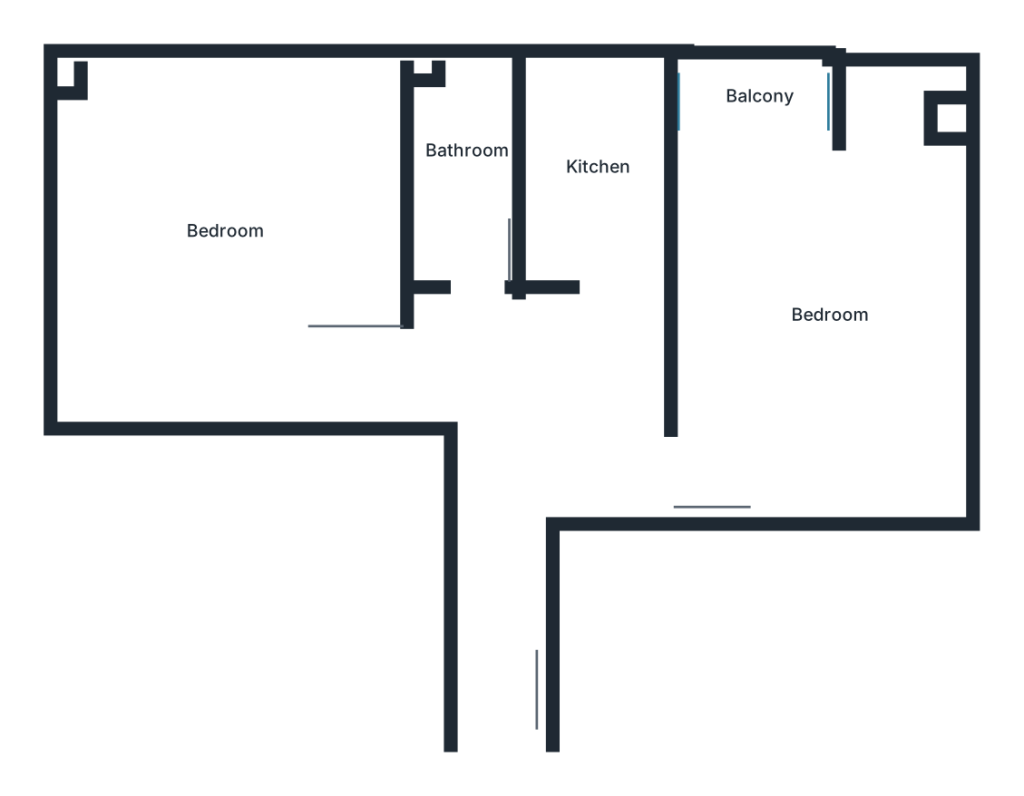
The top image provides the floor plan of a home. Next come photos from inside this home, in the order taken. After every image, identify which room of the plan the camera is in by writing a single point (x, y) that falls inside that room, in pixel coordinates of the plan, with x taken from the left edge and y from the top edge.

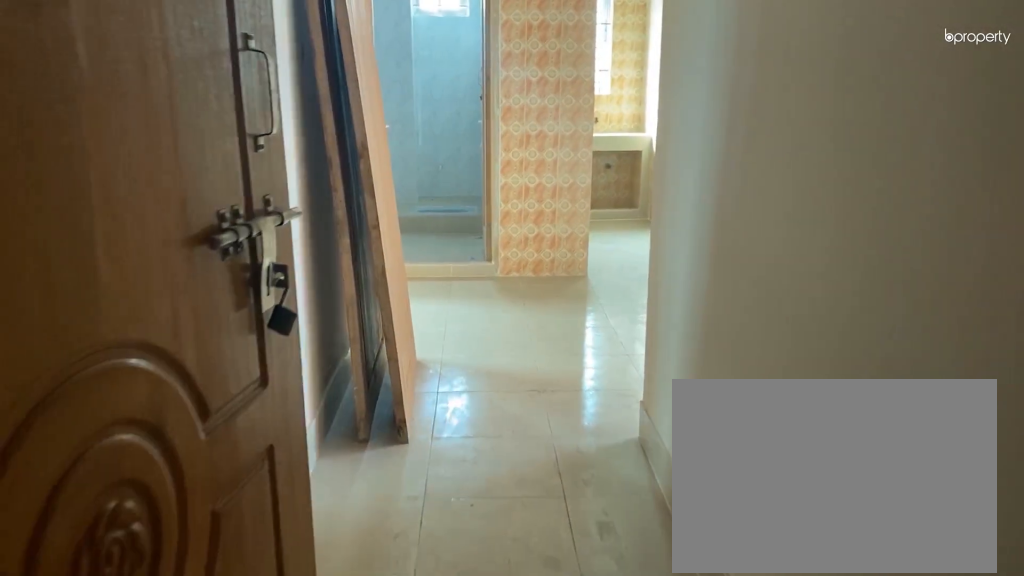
(506, 660)
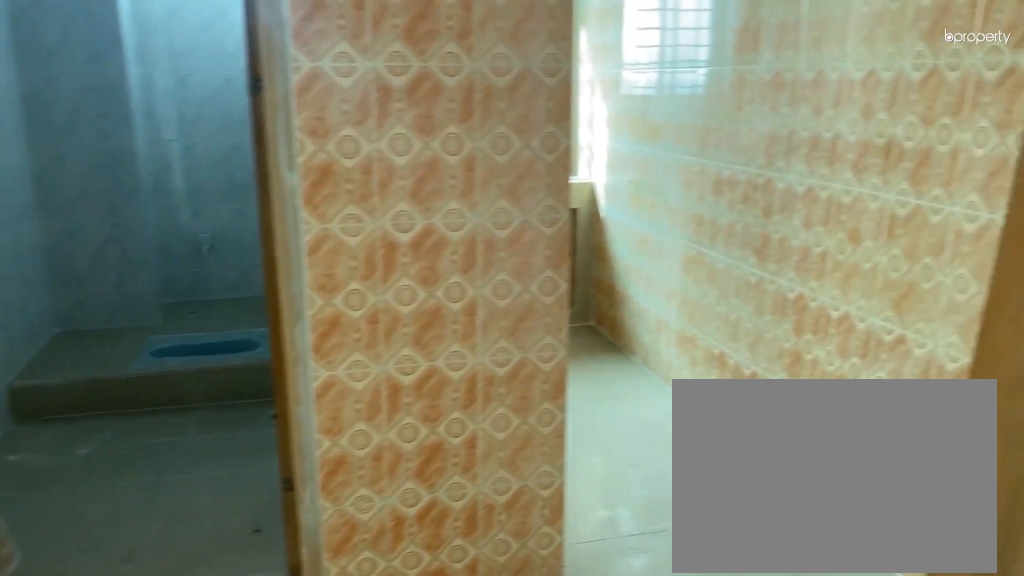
(539, 407)
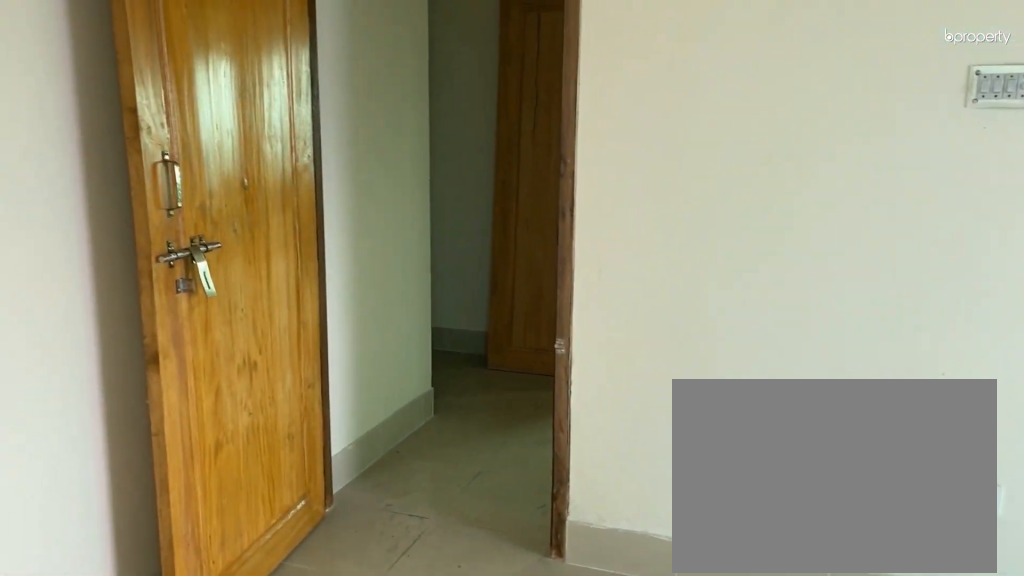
(825, 302)
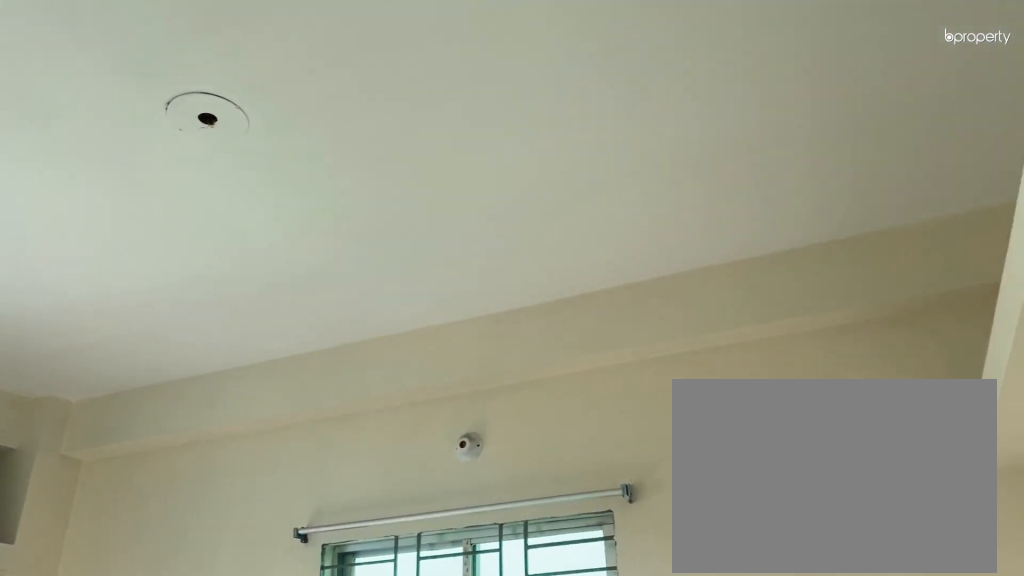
(825, 302)
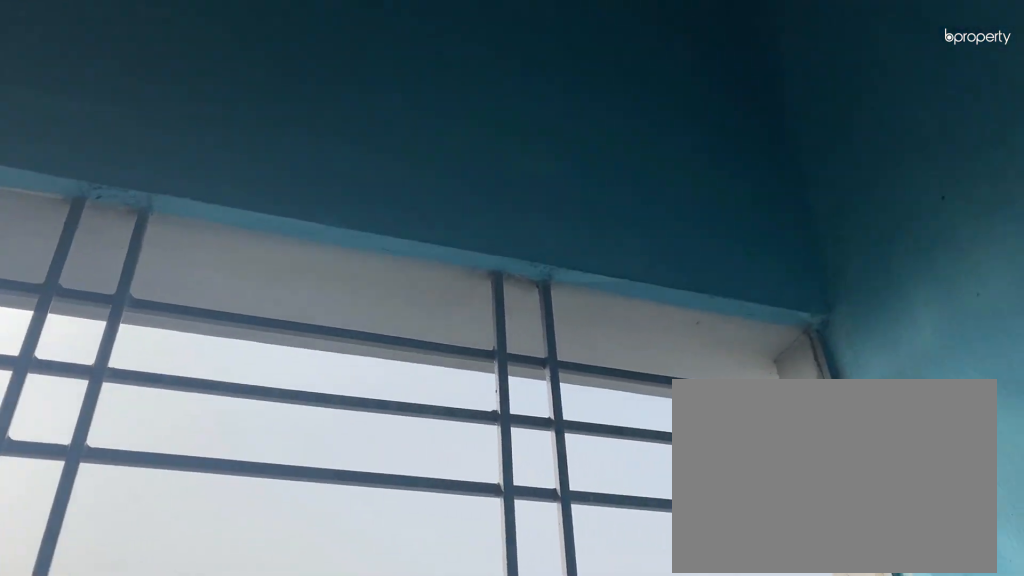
(748, 110)
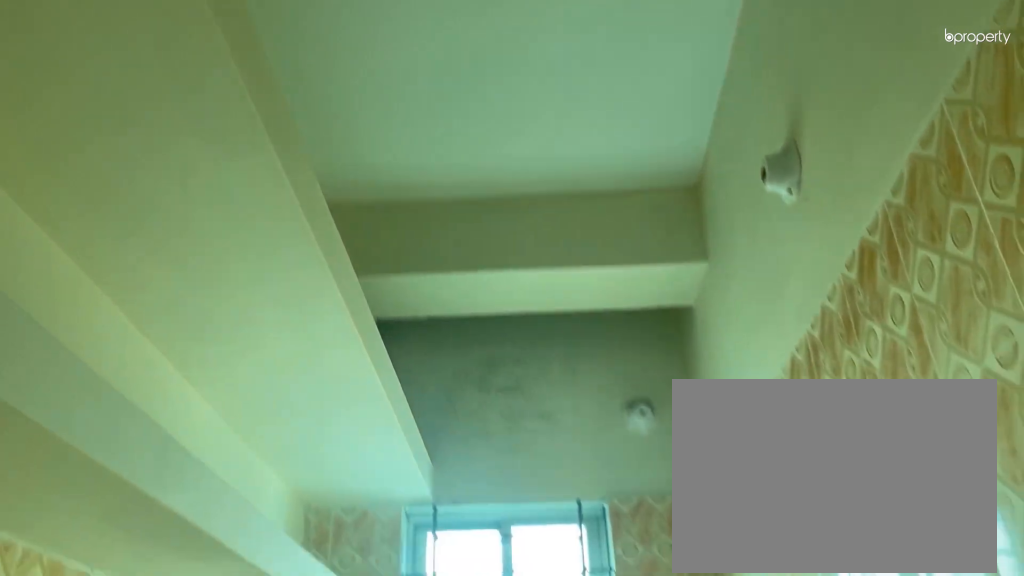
(577, 187)
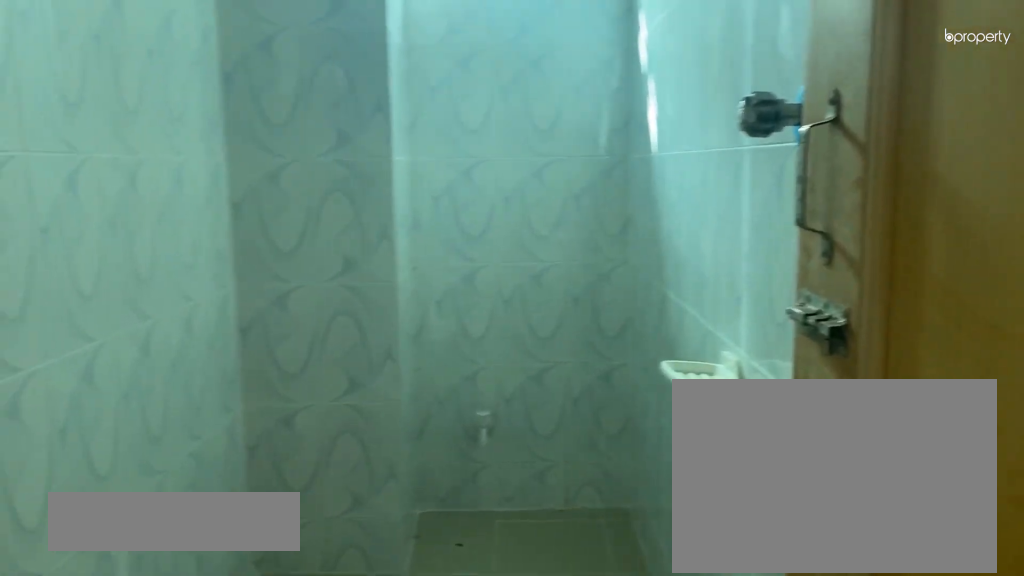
(457, 171)
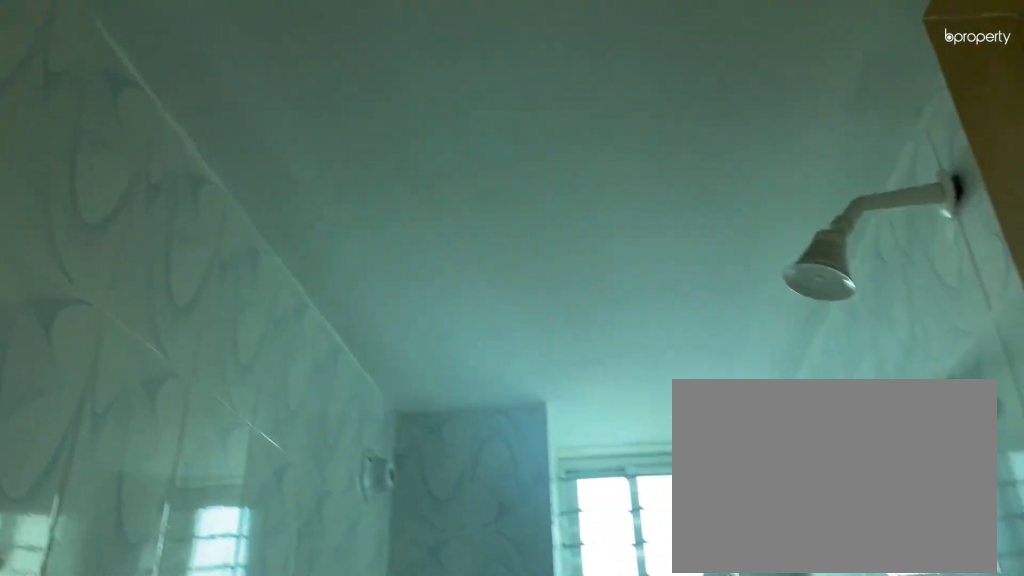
(457, 171)
